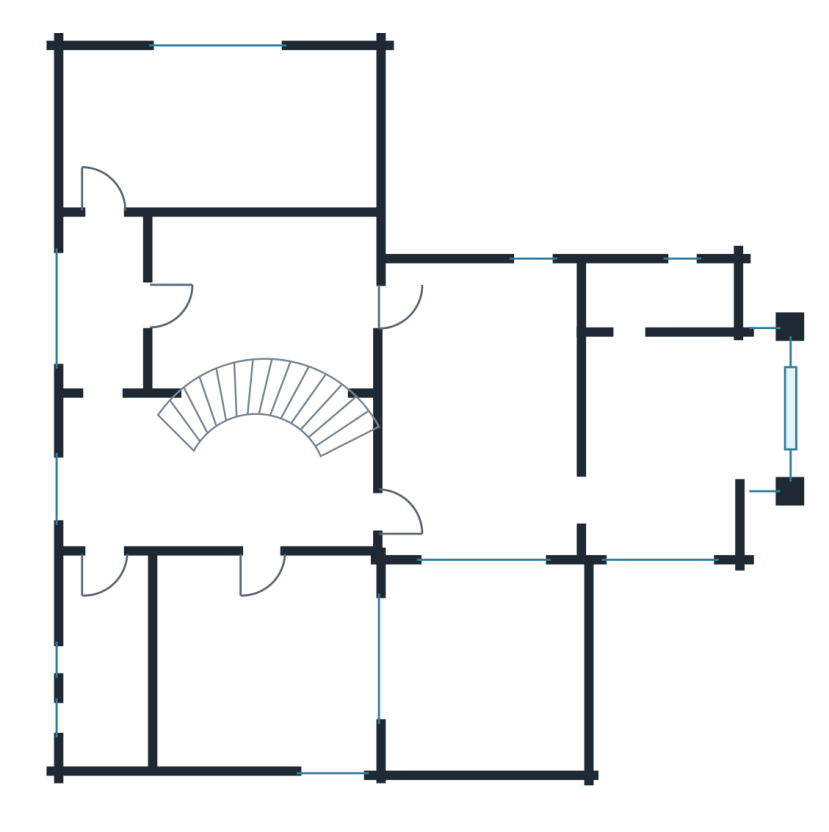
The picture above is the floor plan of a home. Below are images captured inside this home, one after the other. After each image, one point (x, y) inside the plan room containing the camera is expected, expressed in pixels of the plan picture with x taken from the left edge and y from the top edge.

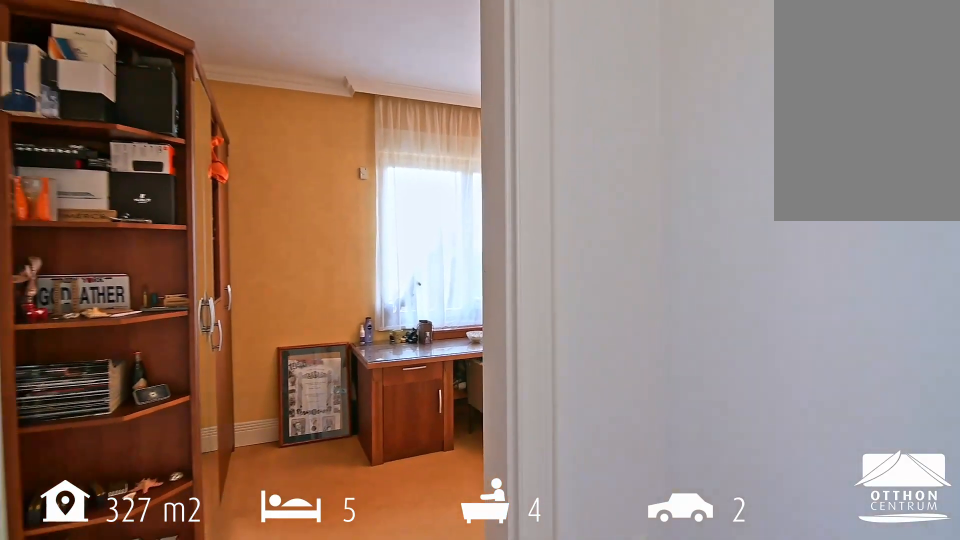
(103, 303)
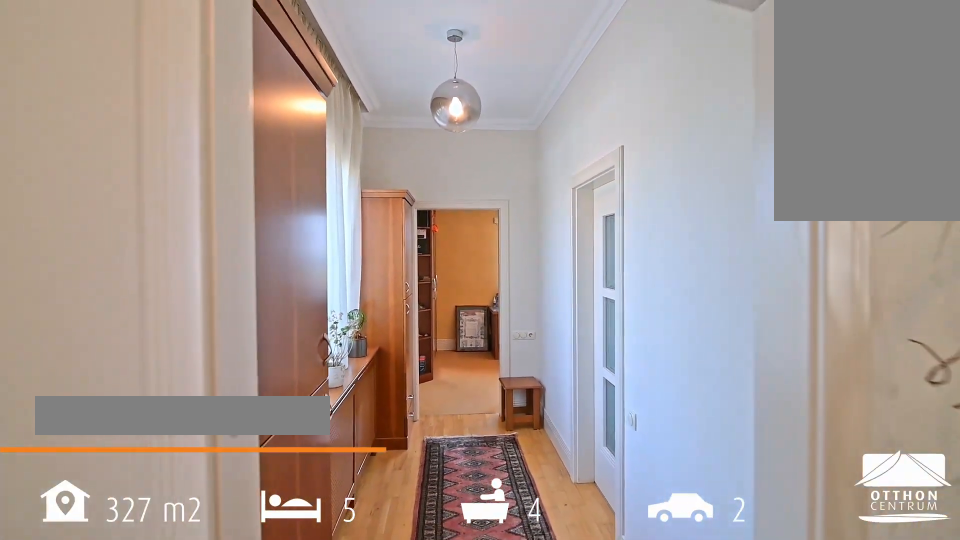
(117, 475)
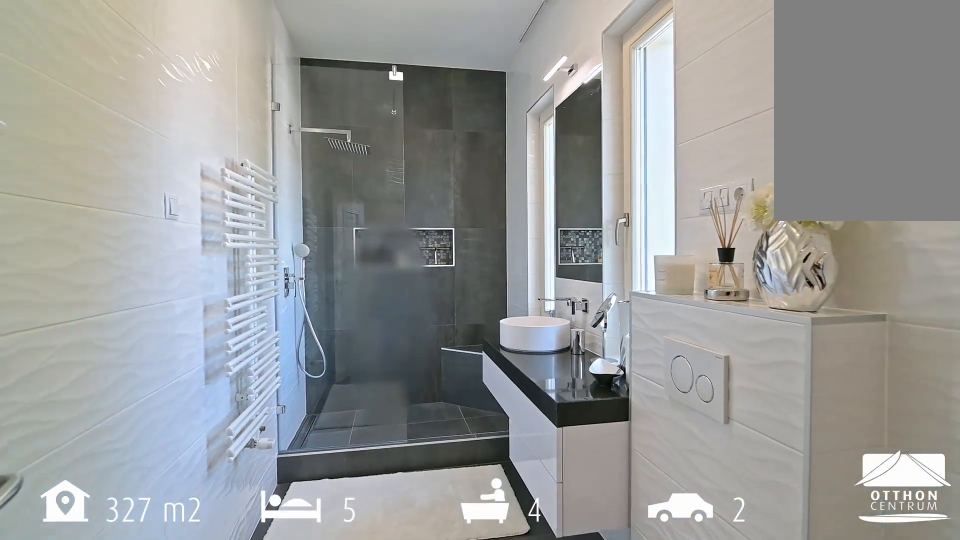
(110, 668)
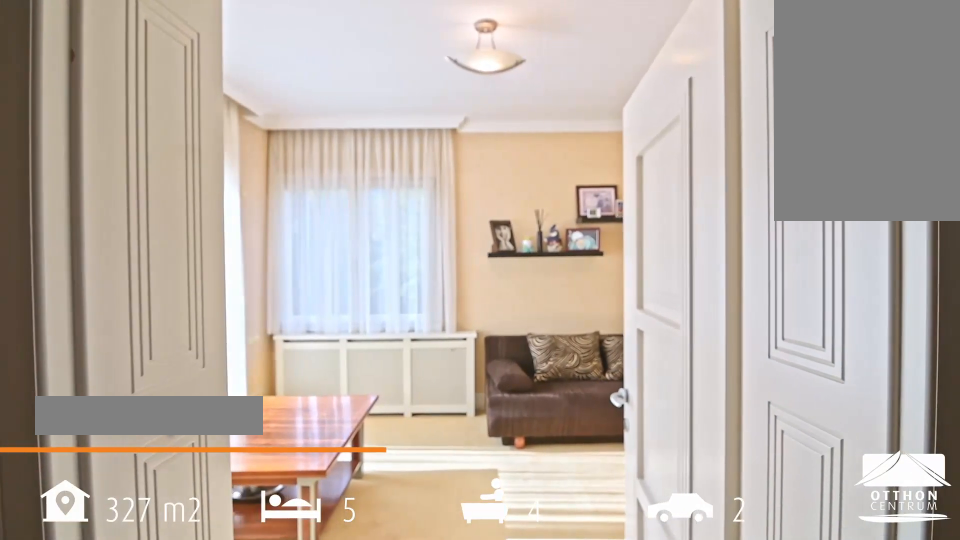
(261, 668)
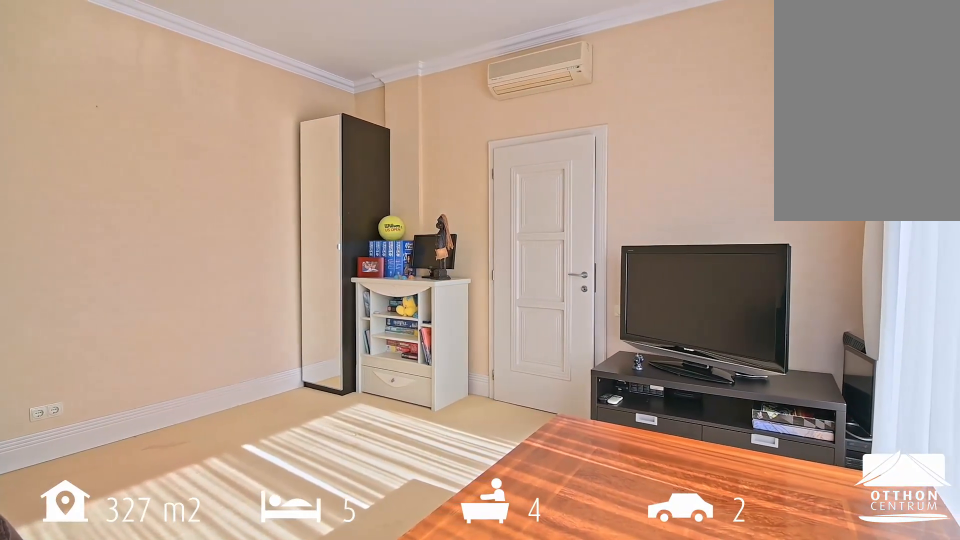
(262, 668)
